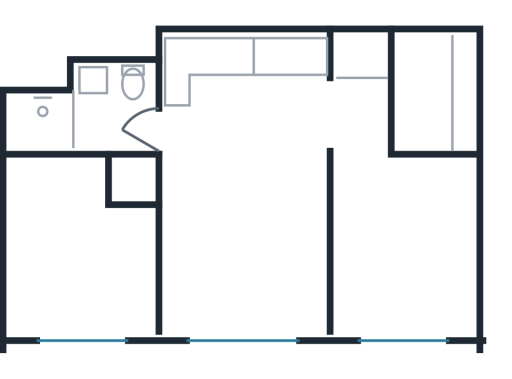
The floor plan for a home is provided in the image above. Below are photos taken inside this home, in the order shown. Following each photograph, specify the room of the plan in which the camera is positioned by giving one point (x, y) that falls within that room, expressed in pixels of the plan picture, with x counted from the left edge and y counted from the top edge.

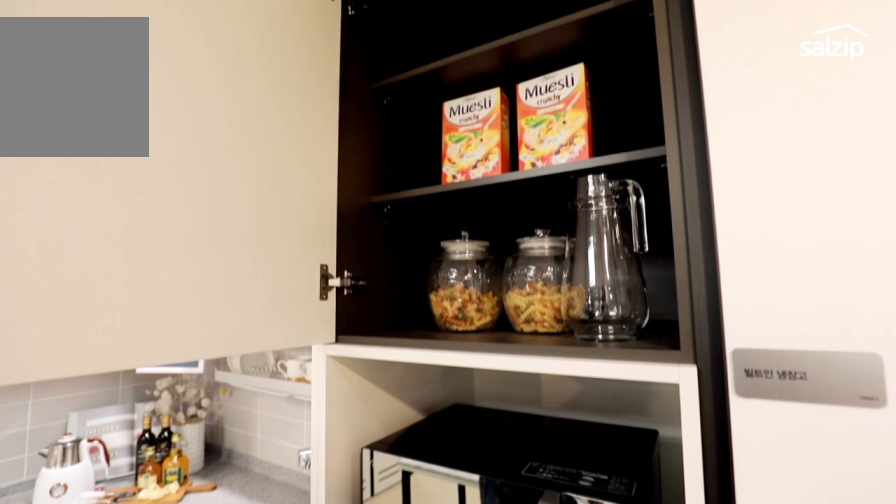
(256, 101)
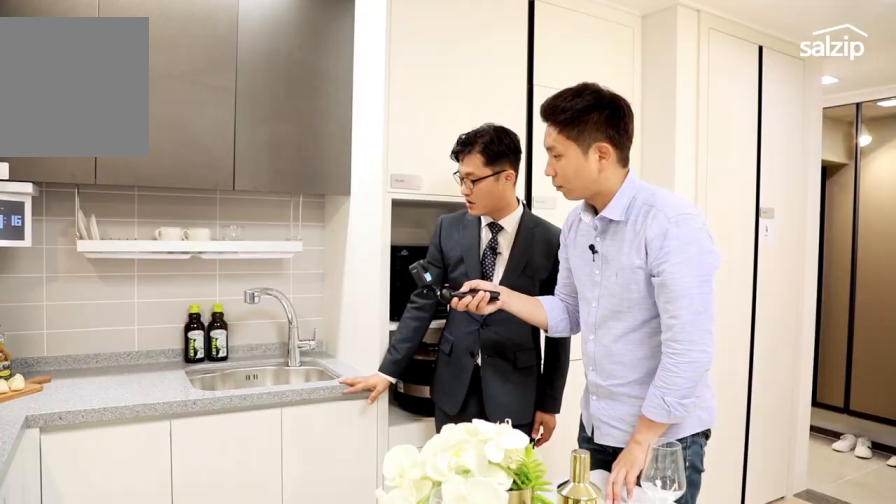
(254, 101)
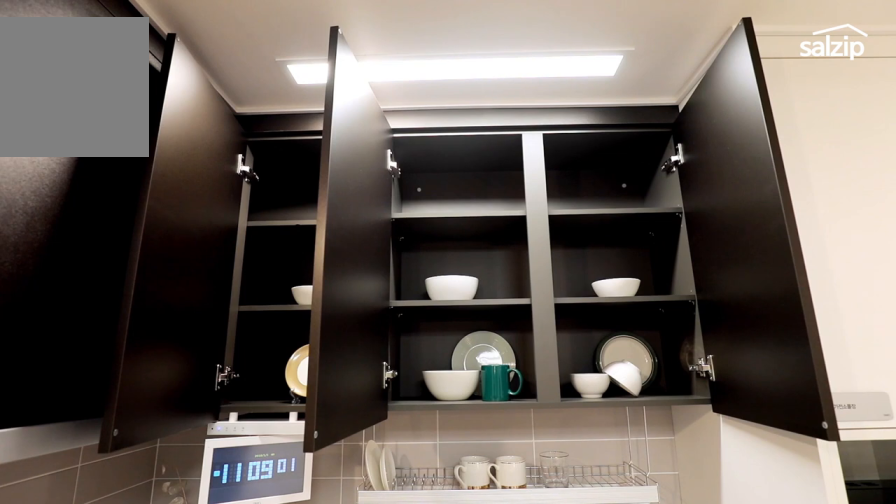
(261, 103)
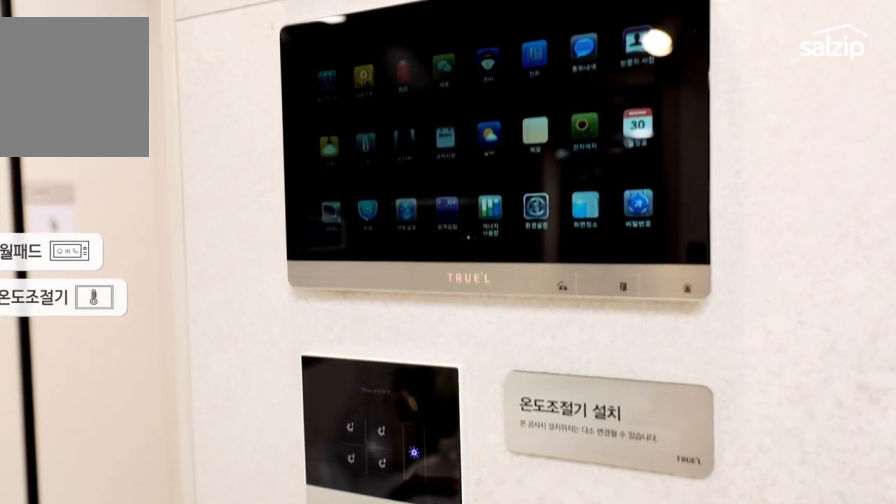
(246, 247)
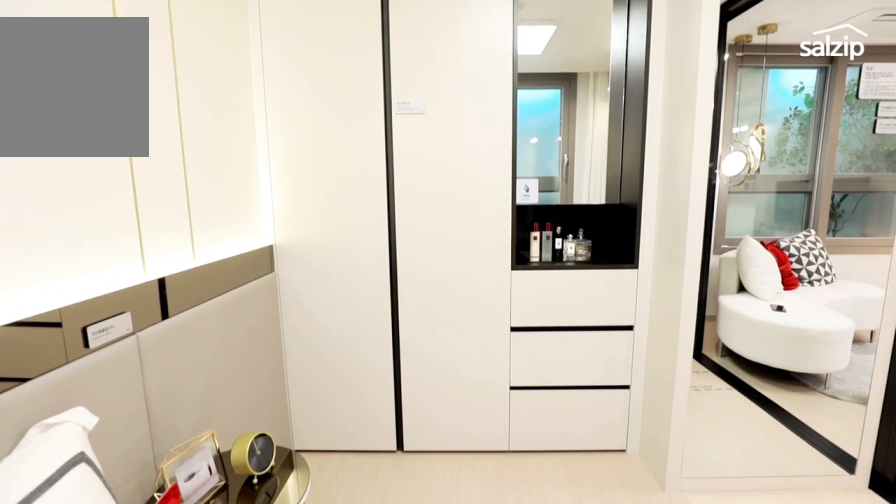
(73, 251)
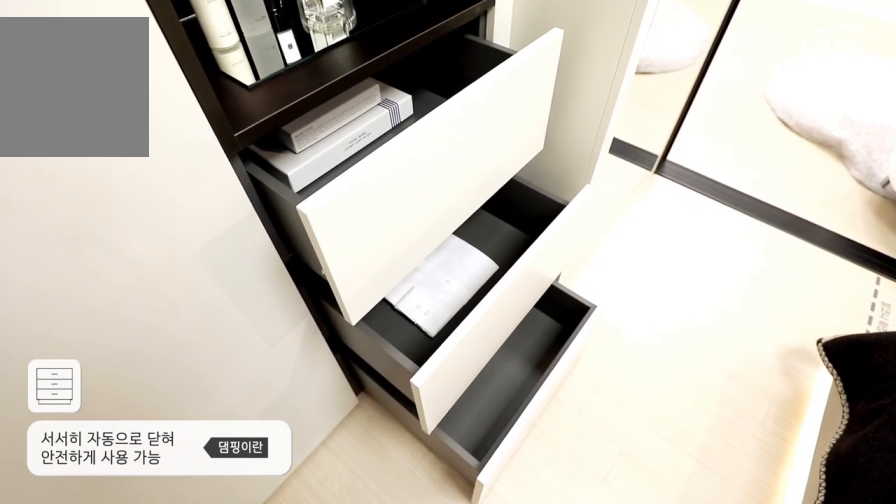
(73, 251)
